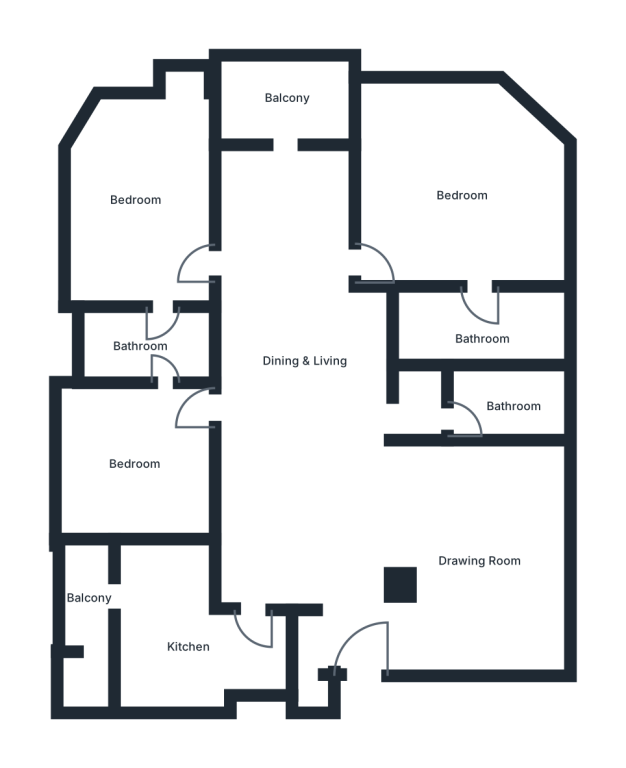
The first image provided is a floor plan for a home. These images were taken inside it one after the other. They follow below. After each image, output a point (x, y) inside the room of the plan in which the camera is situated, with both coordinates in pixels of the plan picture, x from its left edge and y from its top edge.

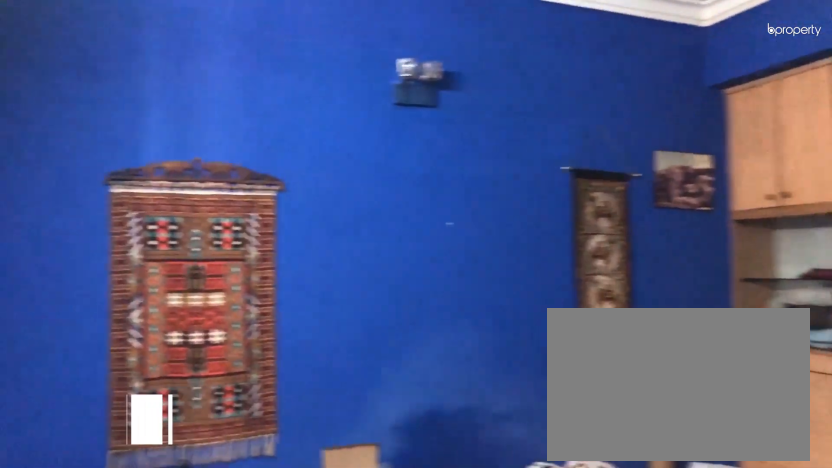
(141, 468)
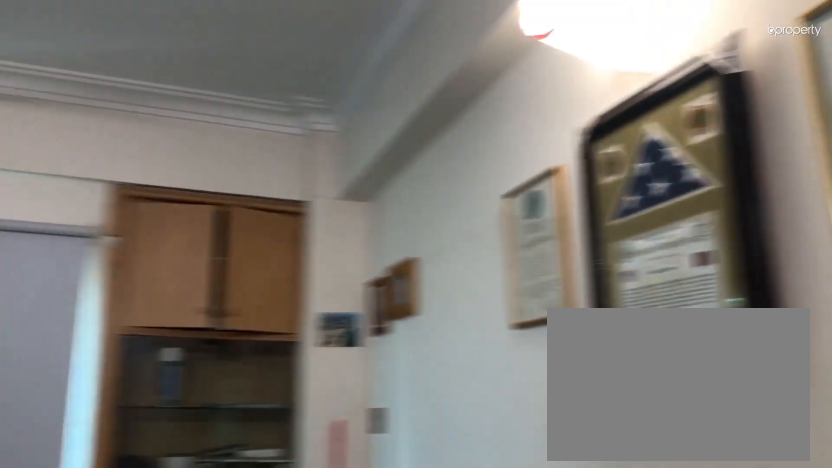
(136, 201)
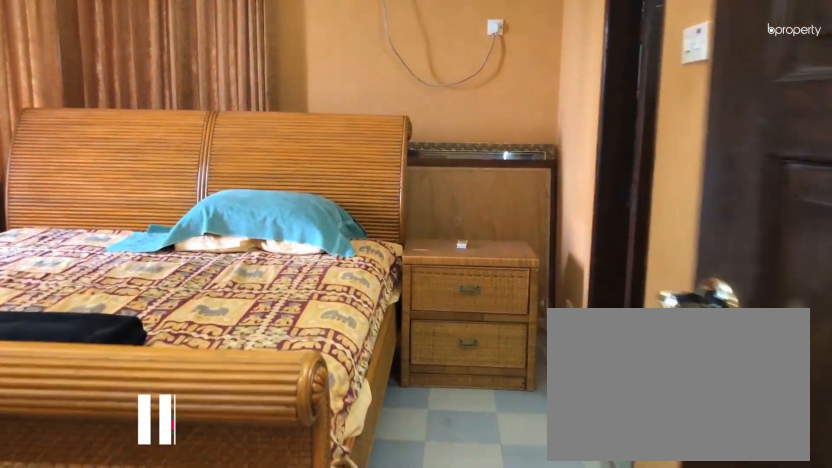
(459, 199)
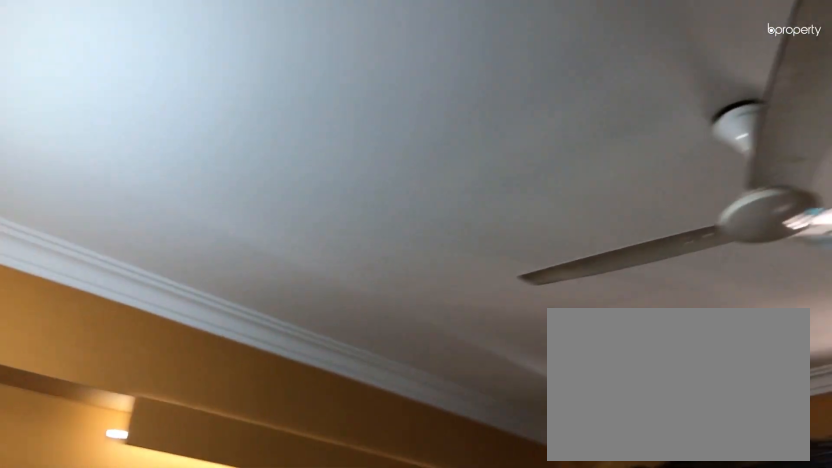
(461, 188)
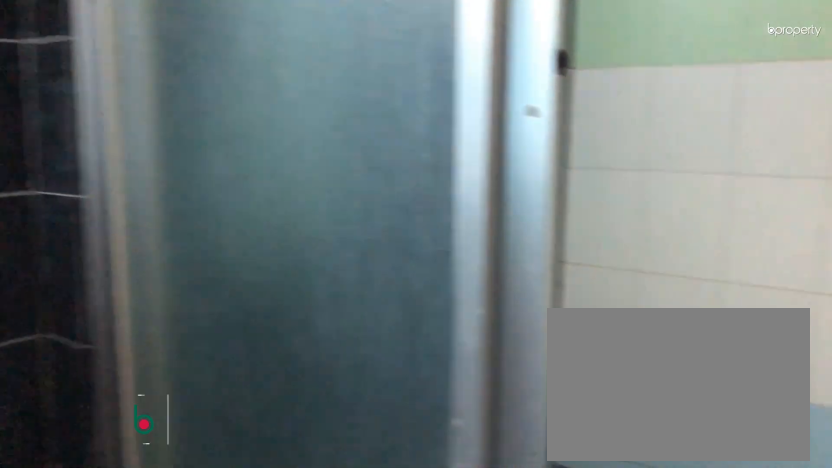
(476, 325)
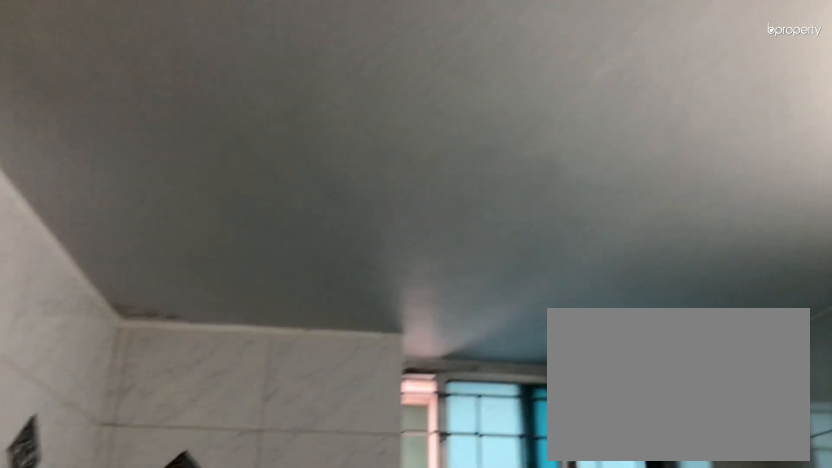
(476, 325)
